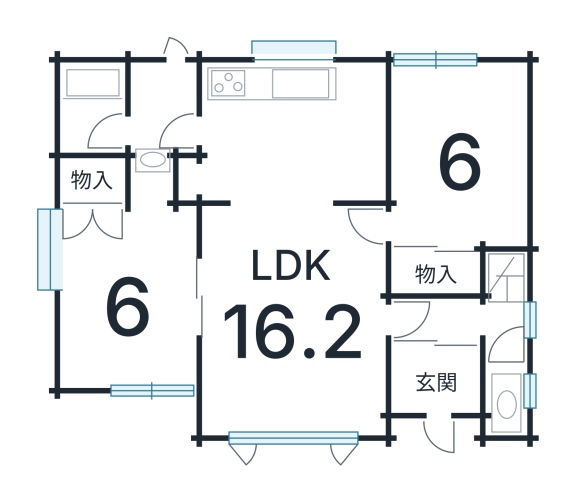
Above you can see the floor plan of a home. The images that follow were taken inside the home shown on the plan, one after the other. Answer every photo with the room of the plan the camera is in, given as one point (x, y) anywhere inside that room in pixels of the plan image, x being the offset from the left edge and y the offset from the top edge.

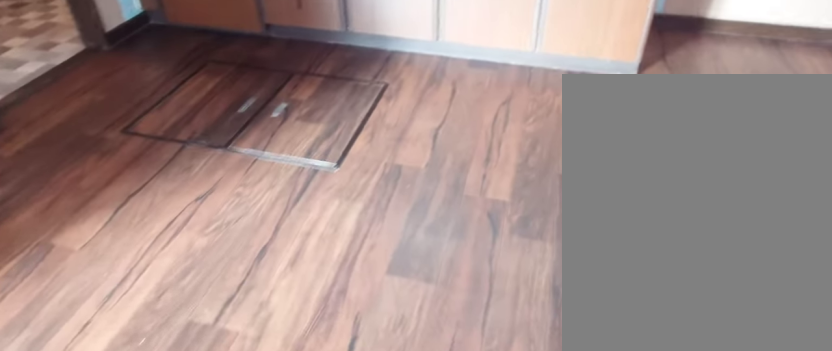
(290, 143)
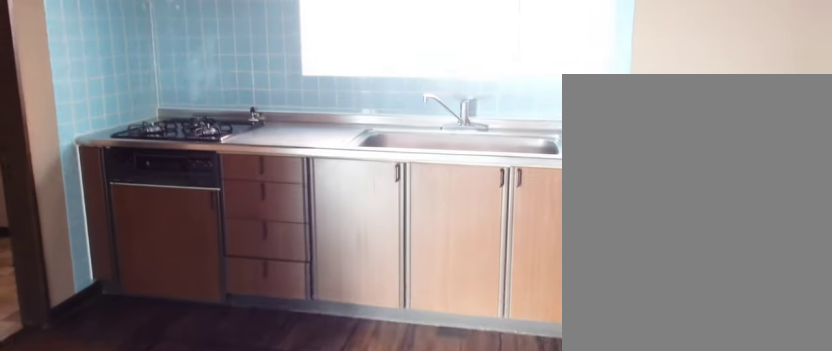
(290, 143)
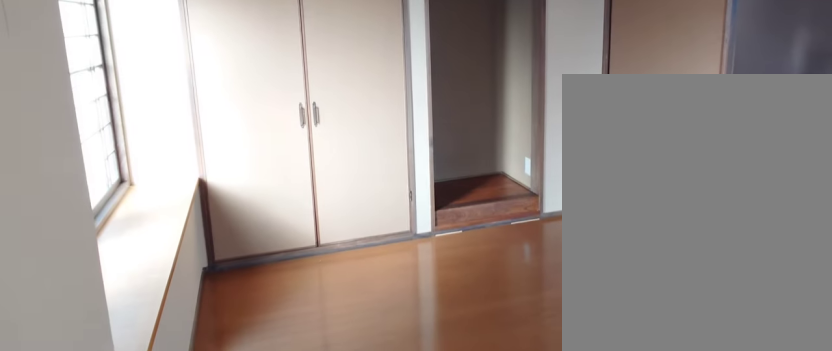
(127, 305)
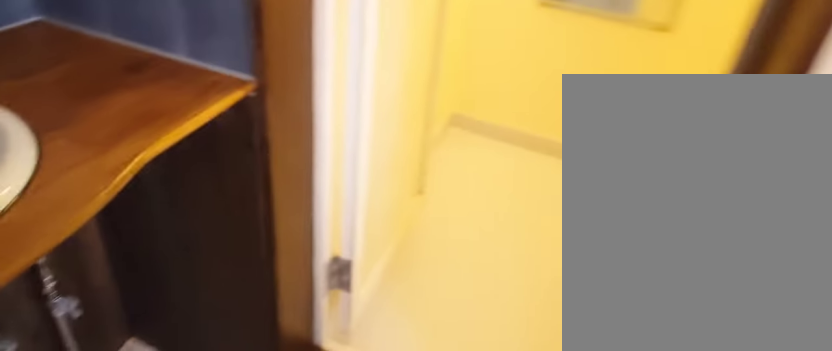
(157, 109)
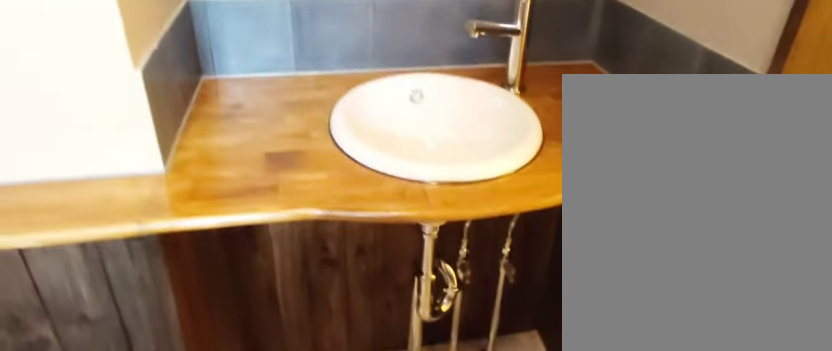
(157, 109)
